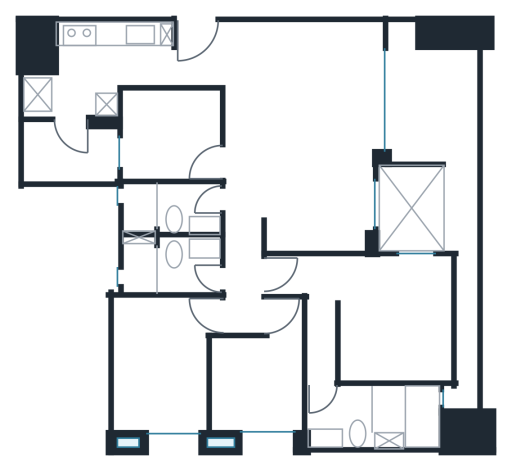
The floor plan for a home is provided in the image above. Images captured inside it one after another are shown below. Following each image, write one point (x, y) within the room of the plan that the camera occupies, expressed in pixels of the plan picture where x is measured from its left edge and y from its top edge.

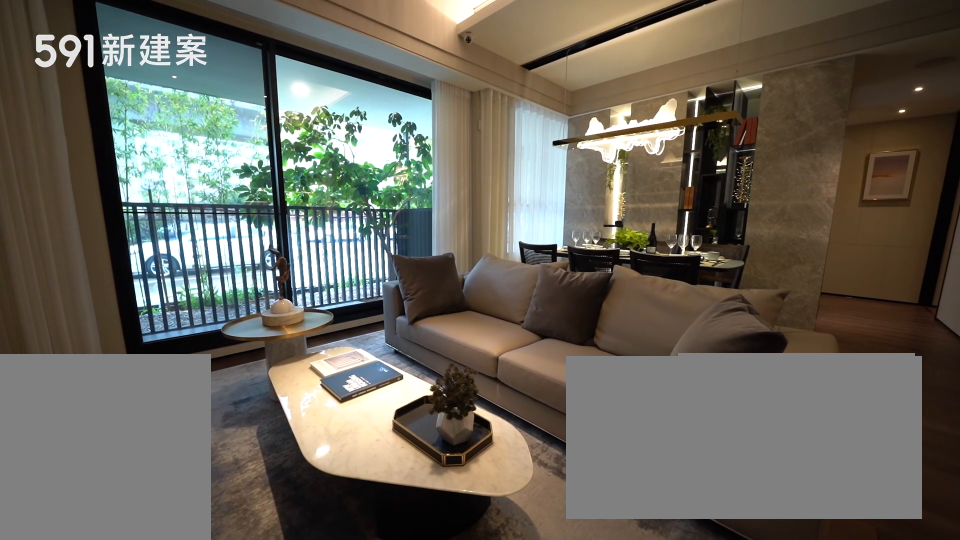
(308, 85)
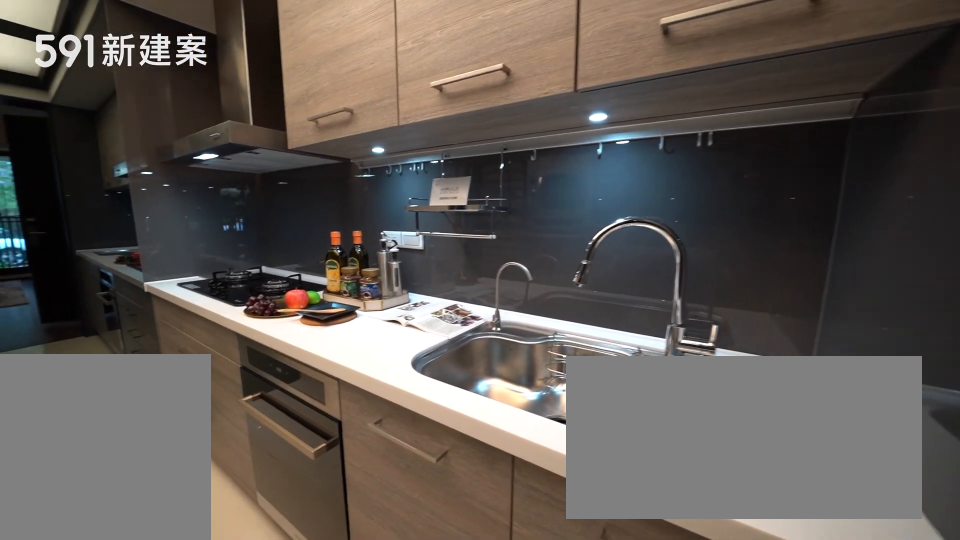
(110, 54)
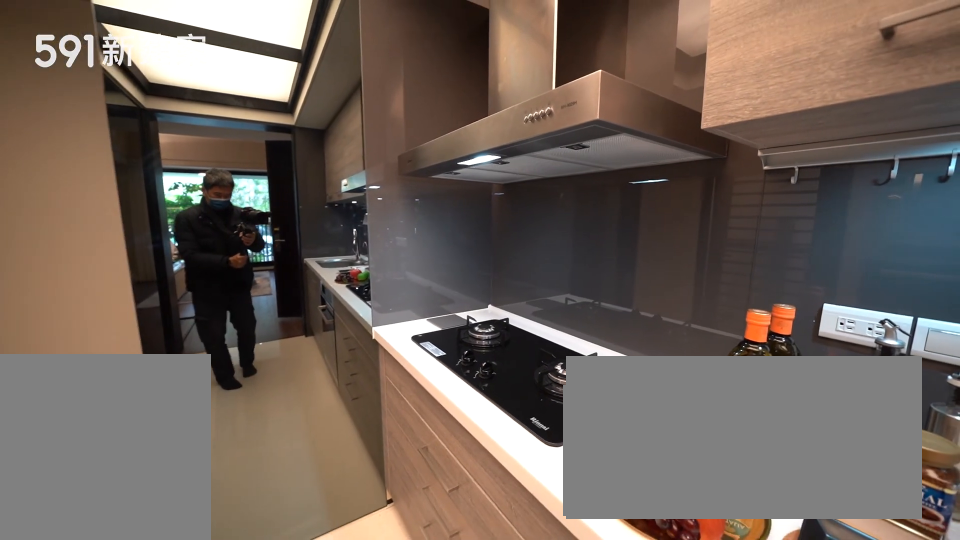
(110, 54)
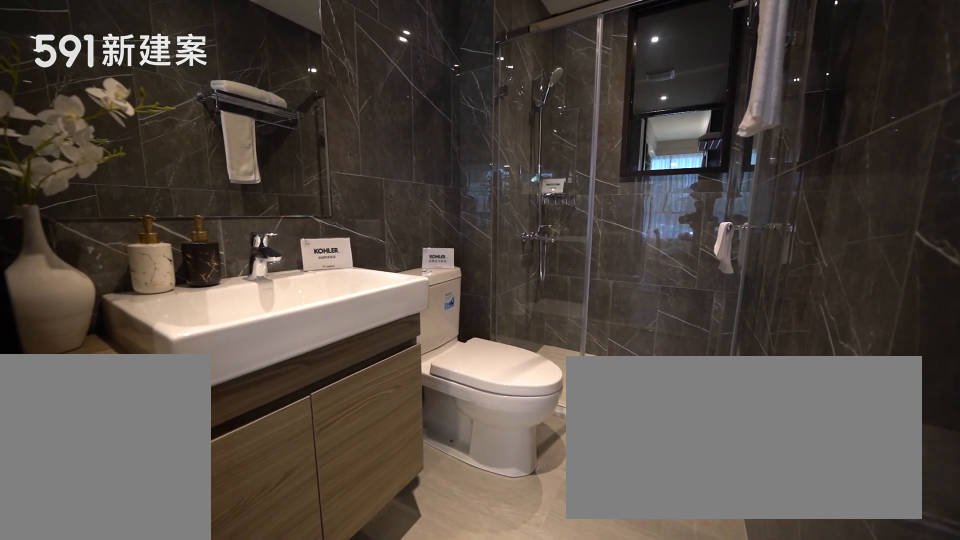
(166, 210)
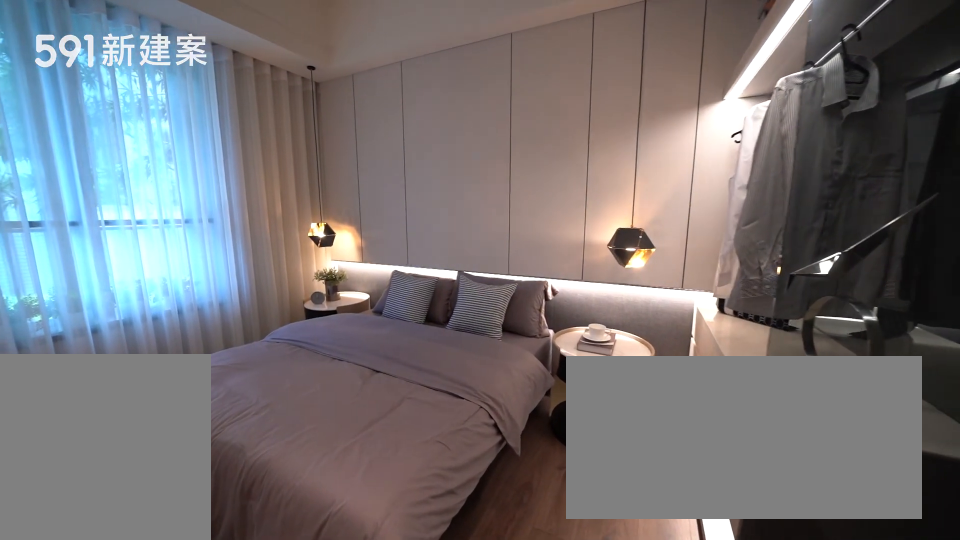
(158, 366)
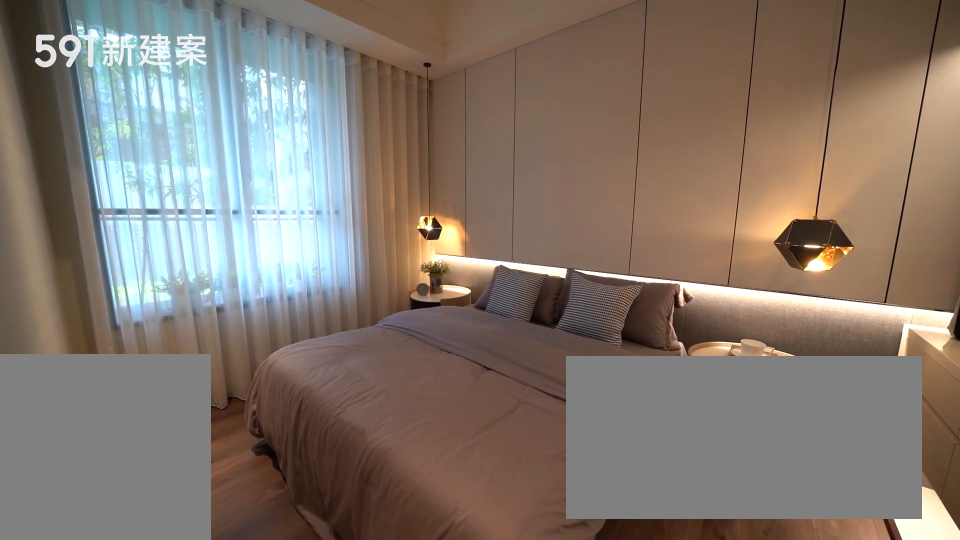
(158, 366)
